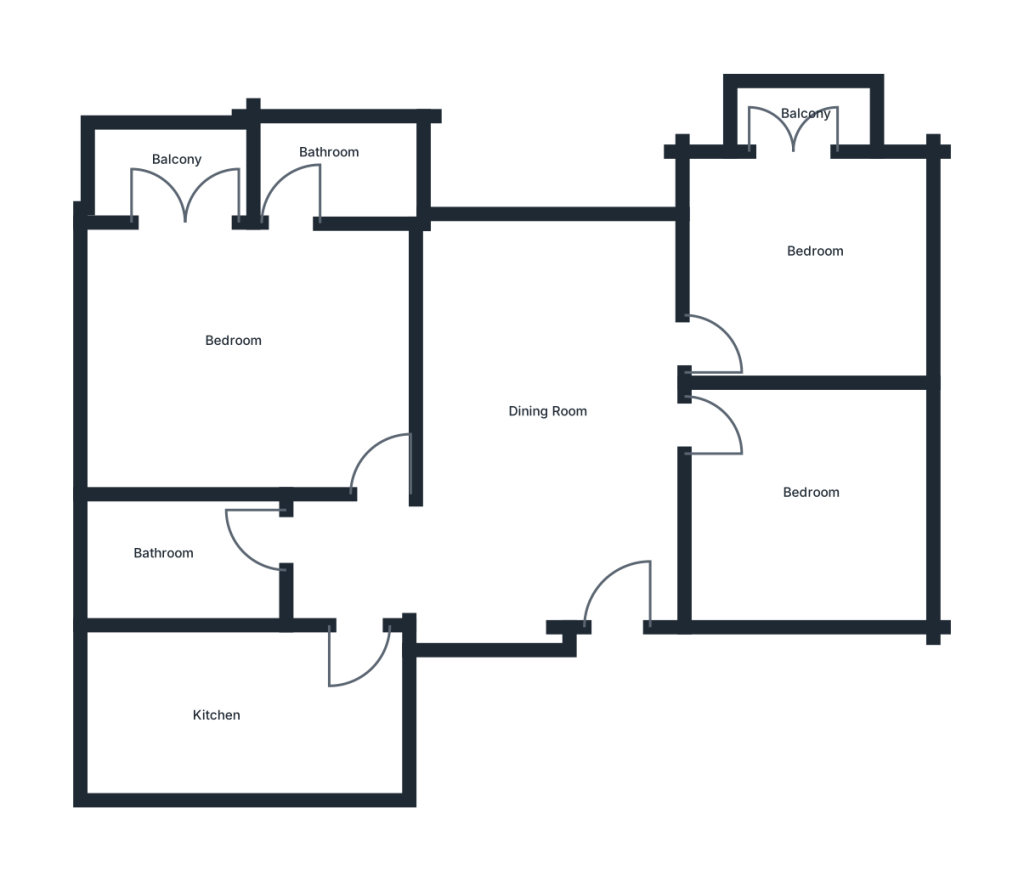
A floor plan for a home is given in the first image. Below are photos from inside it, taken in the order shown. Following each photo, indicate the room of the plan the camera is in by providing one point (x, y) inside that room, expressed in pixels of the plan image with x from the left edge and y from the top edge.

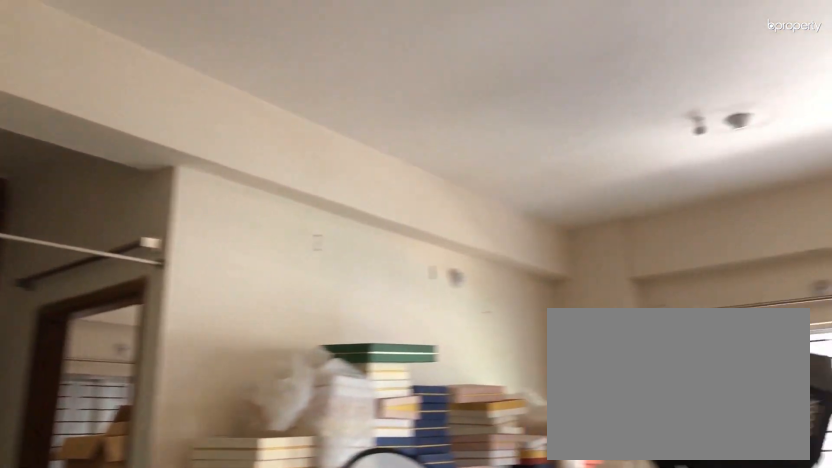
(558, 455)
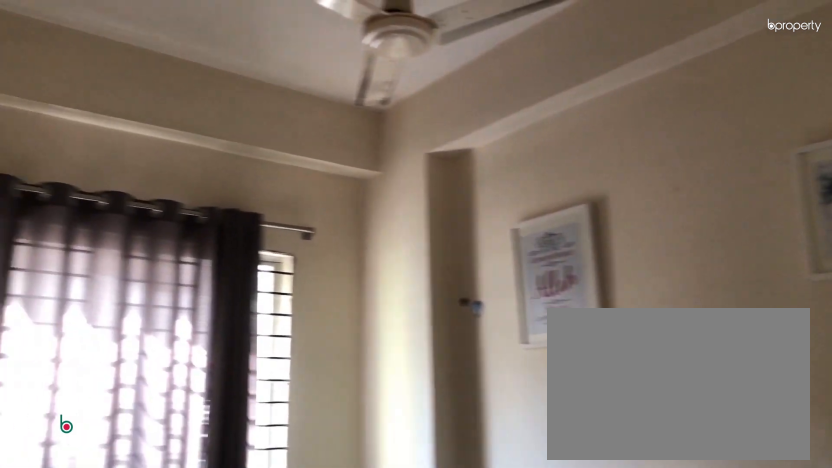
(813, 491)
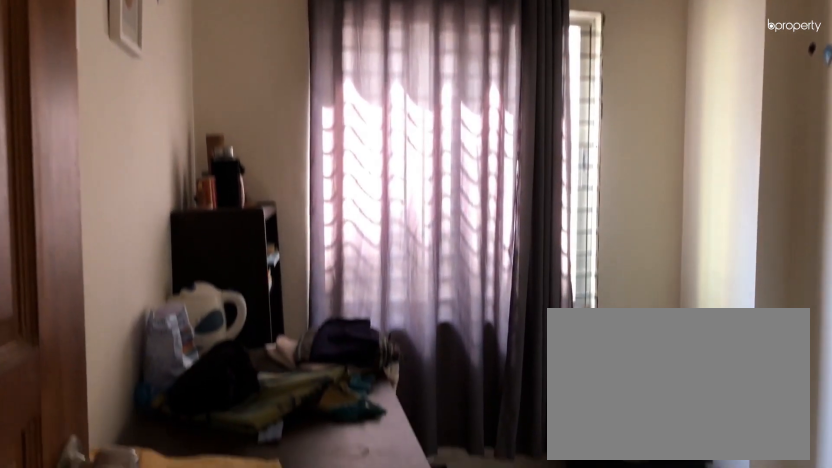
(813, 491)
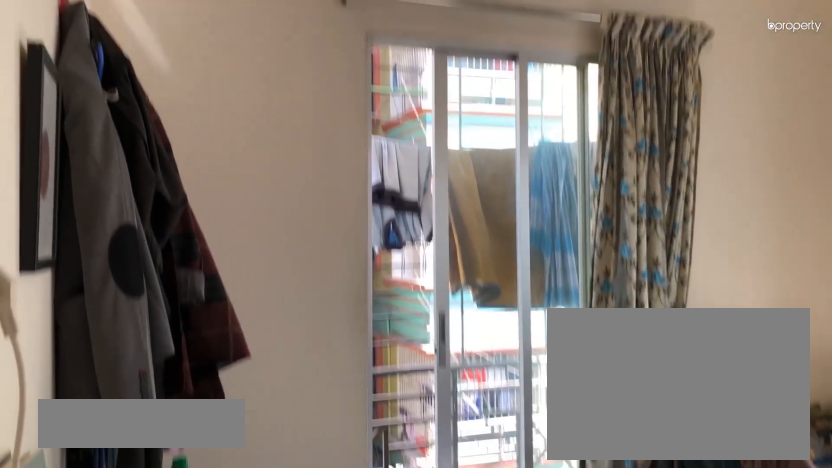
(806, 252)
